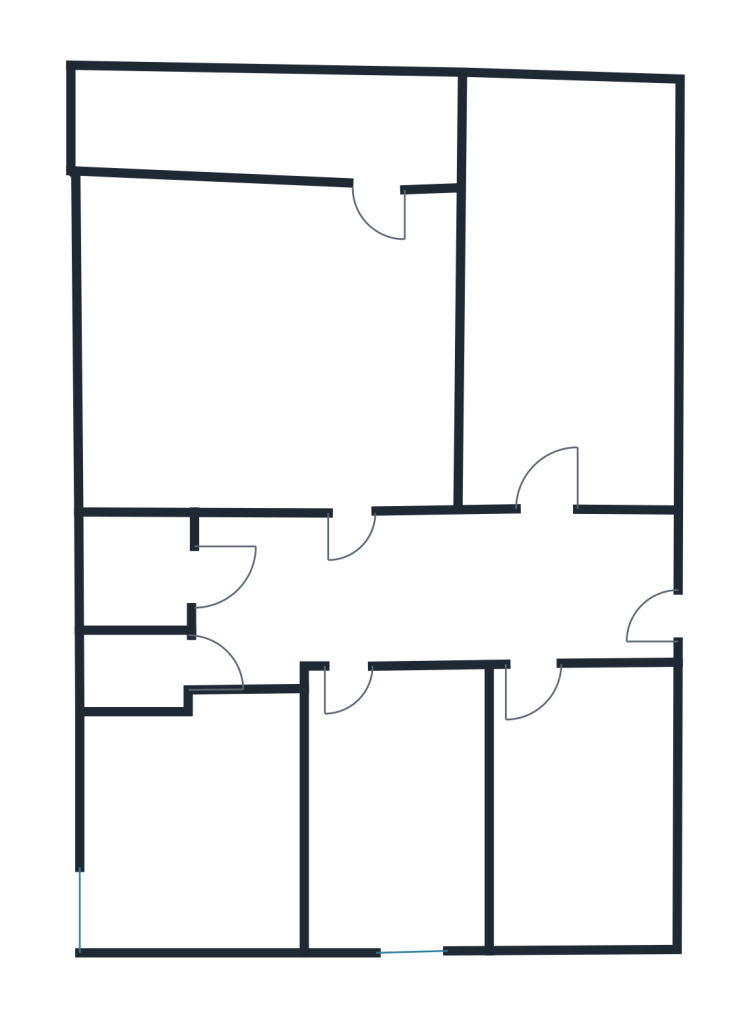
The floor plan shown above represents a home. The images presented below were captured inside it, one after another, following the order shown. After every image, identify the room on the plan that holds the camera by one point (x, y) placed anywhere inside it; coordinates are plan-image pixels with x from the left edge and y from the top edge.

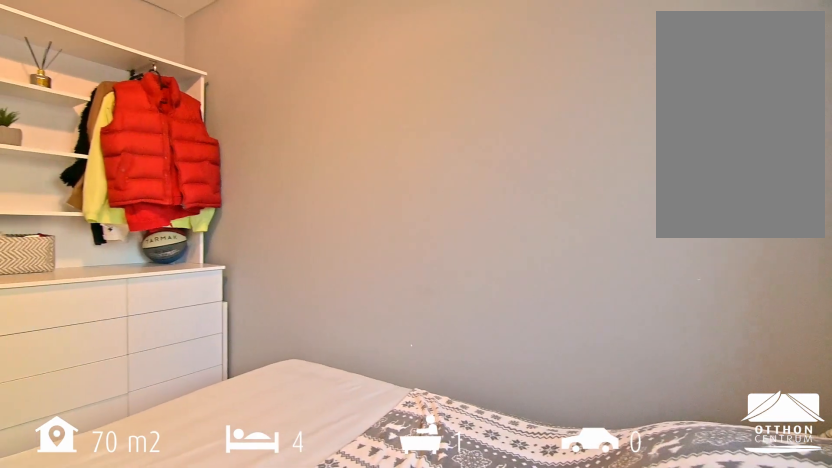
(399, 818)
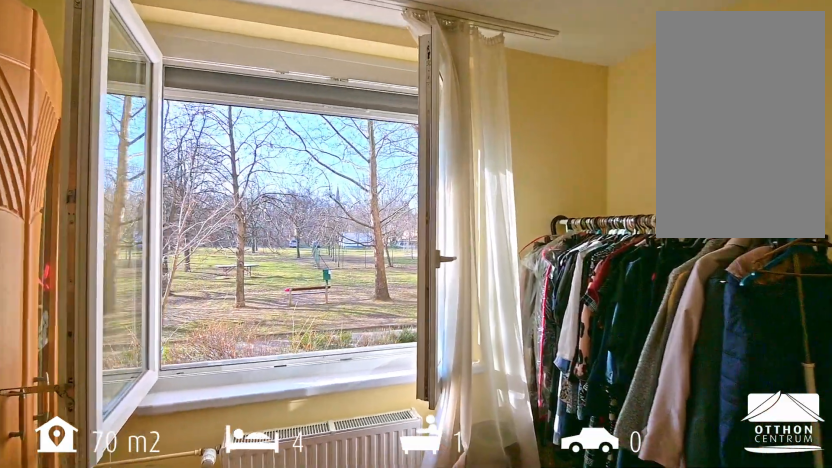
(568, 304)
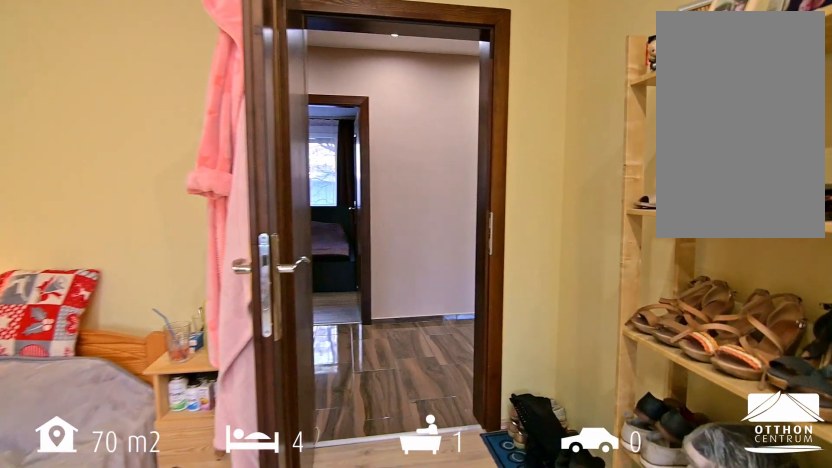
(568, 305)
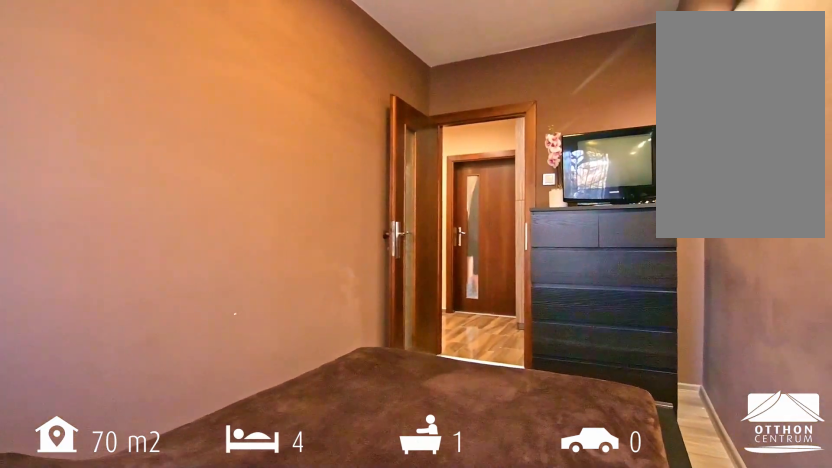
(587, 802)
